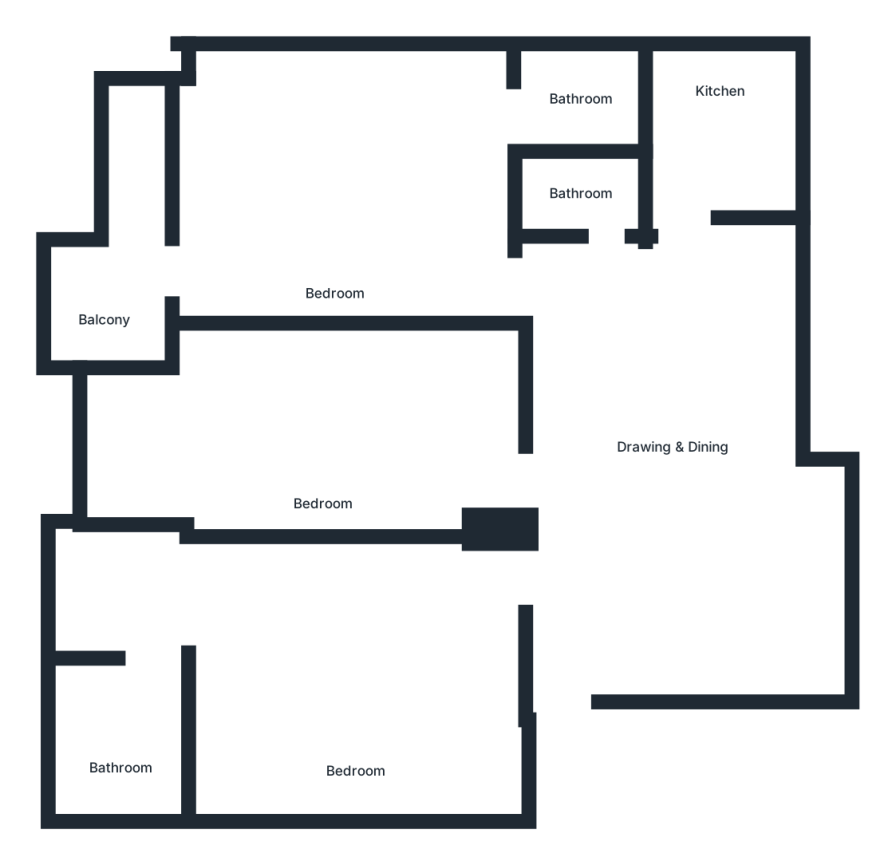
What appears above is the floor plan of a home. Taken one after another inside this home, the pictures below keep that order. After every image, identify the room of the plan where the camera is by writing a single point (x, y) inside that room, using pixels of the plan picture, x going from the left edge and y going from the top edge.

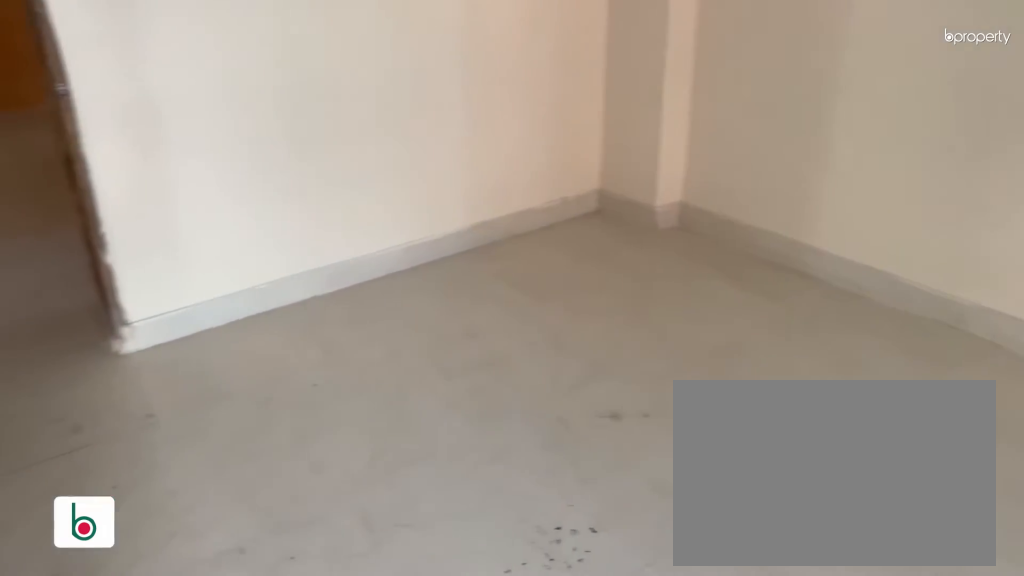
(356, 678)
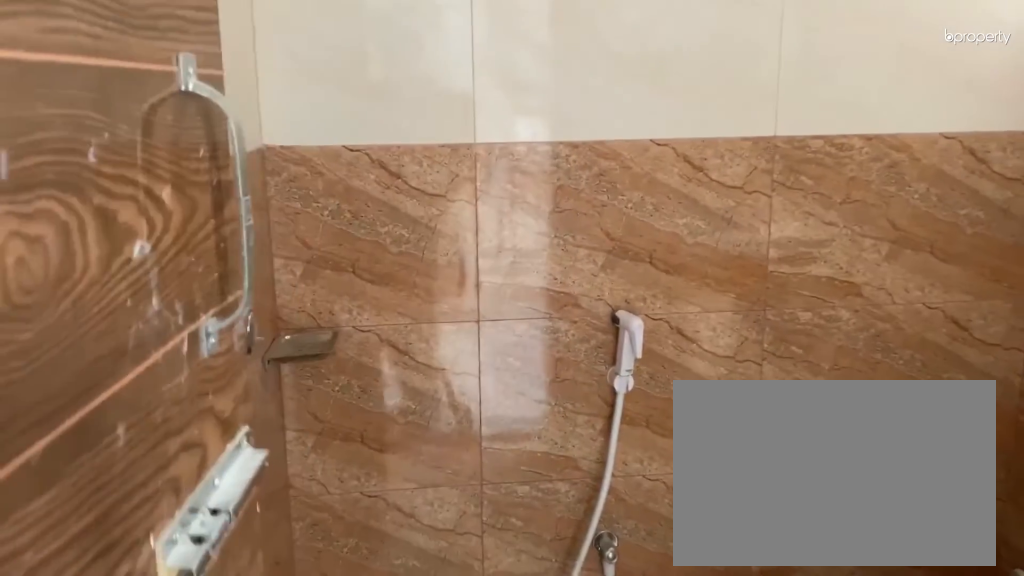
(158, 647)
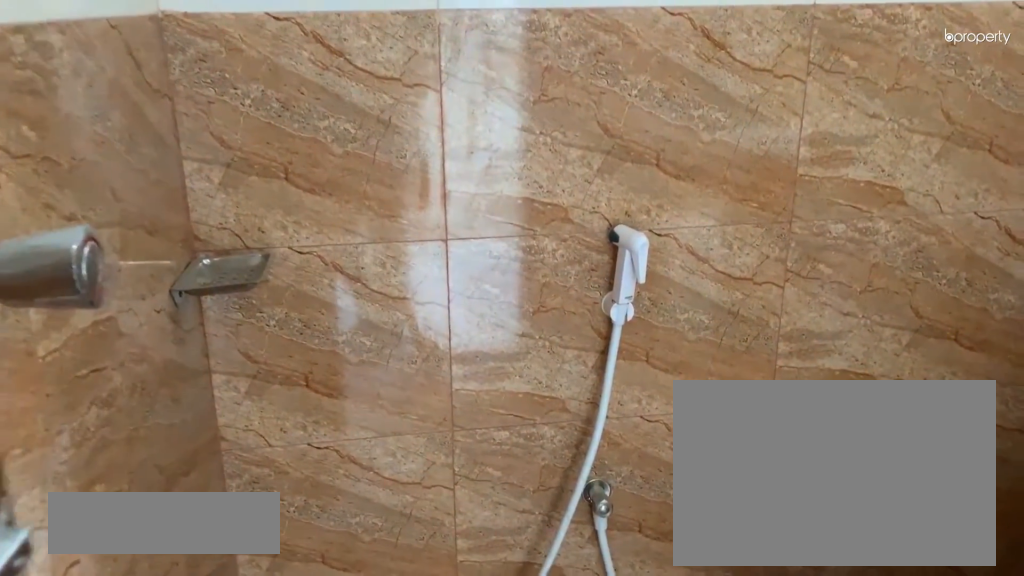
(117, 774)
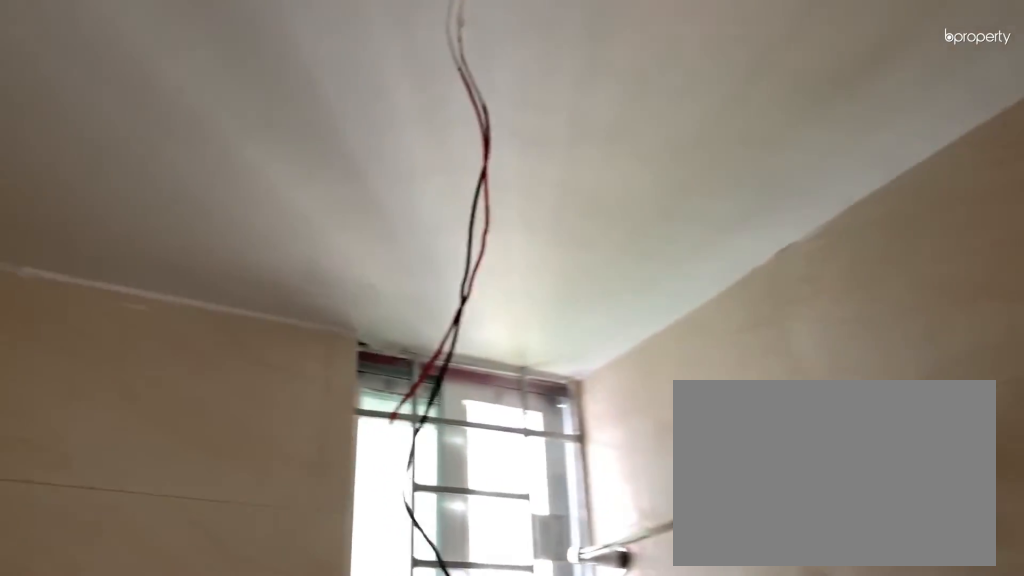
(116, 774)
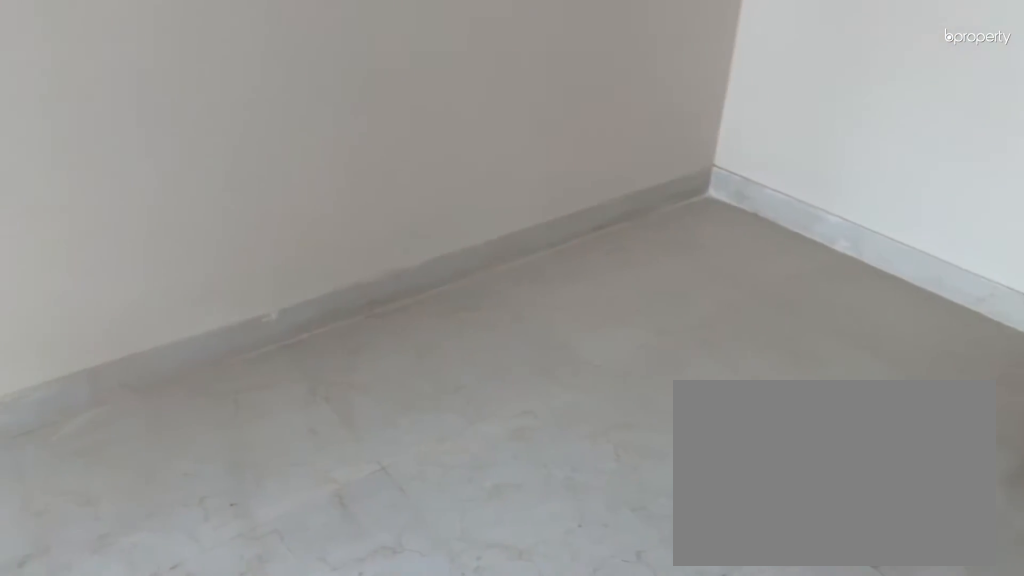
(338, 427)
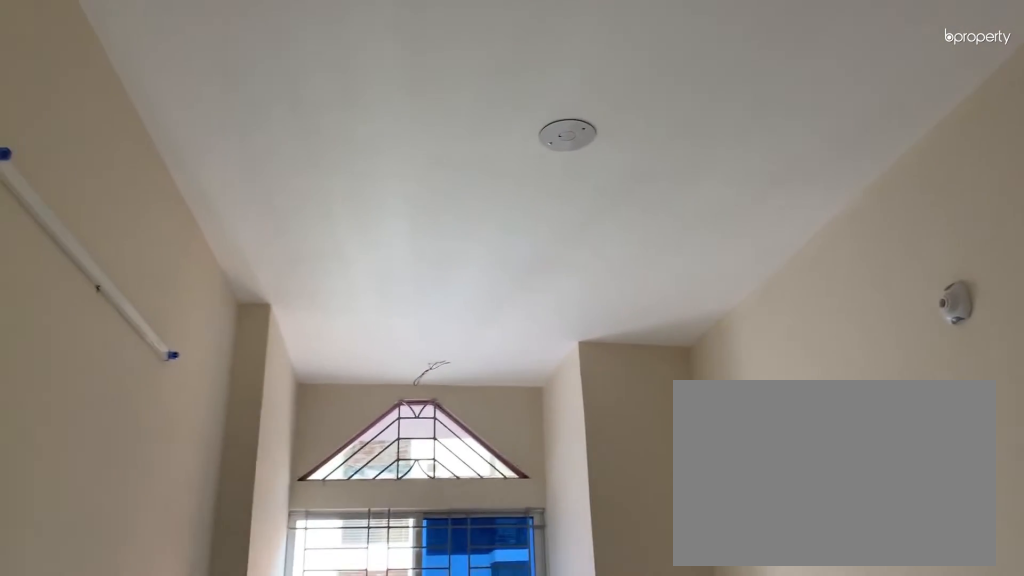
(338, 427)
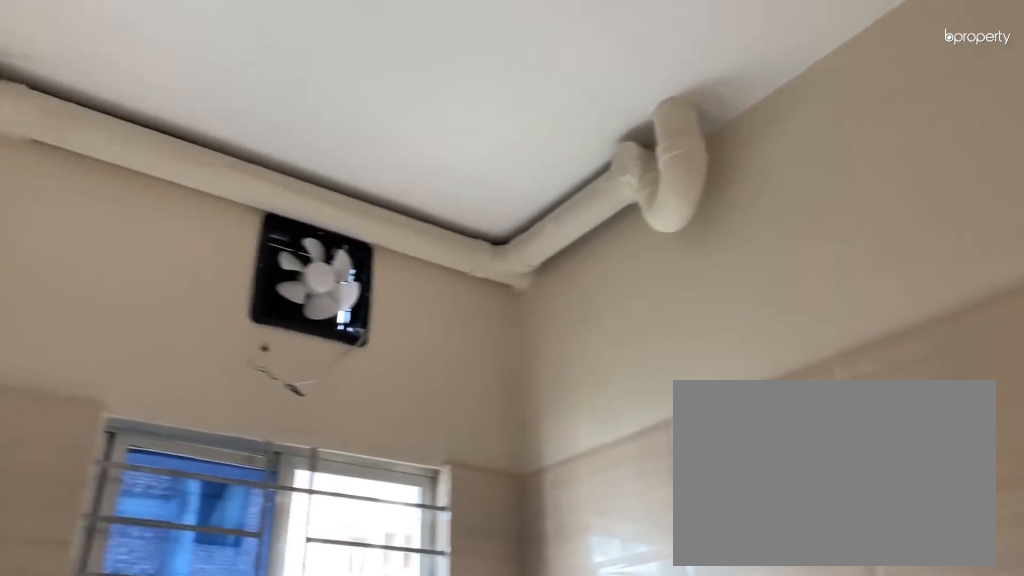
(720, 103)
